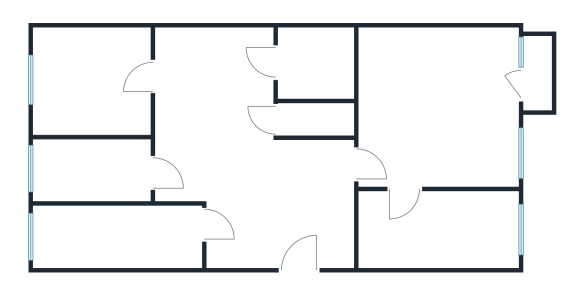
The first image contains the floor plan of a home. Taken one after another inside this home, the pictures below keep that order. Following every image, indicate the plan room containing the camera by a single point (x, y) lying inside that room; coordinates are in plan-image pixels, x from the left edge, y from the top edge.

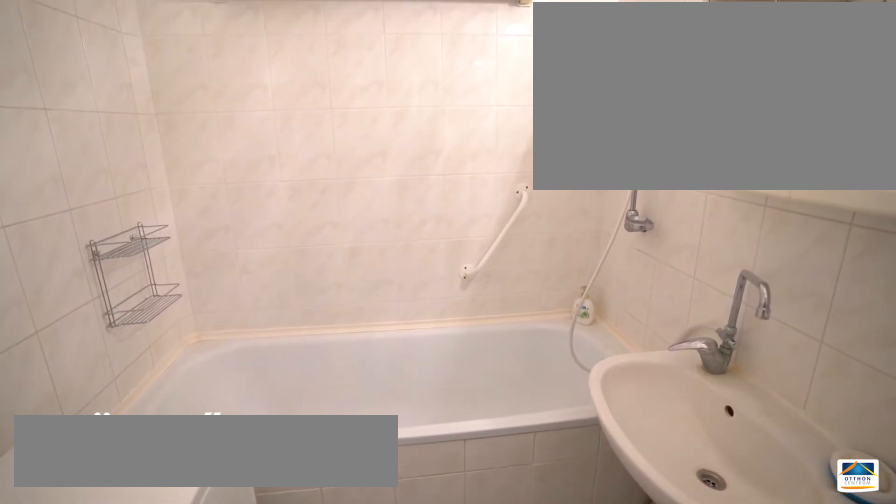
(312, 66)
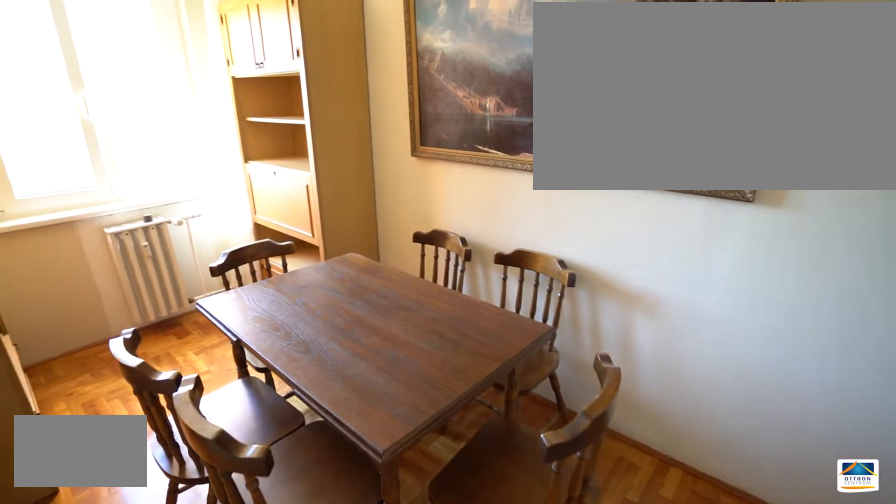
(432, 238)
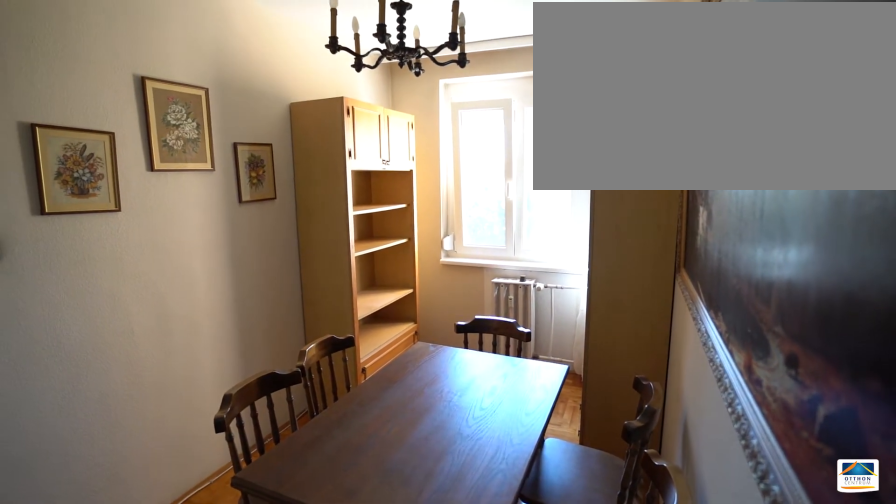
(432, 238)
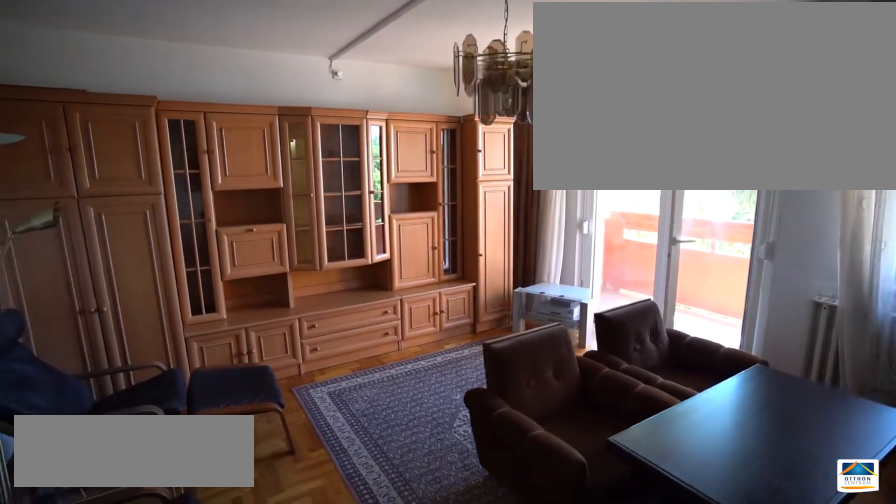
(439, 116)
